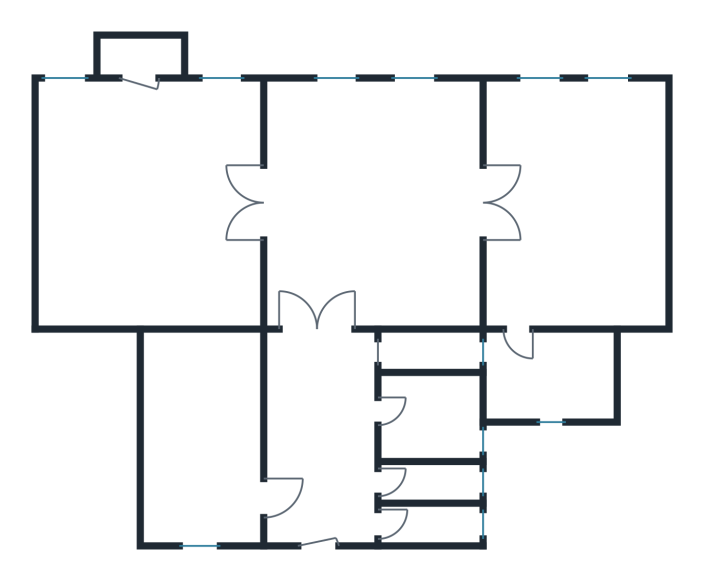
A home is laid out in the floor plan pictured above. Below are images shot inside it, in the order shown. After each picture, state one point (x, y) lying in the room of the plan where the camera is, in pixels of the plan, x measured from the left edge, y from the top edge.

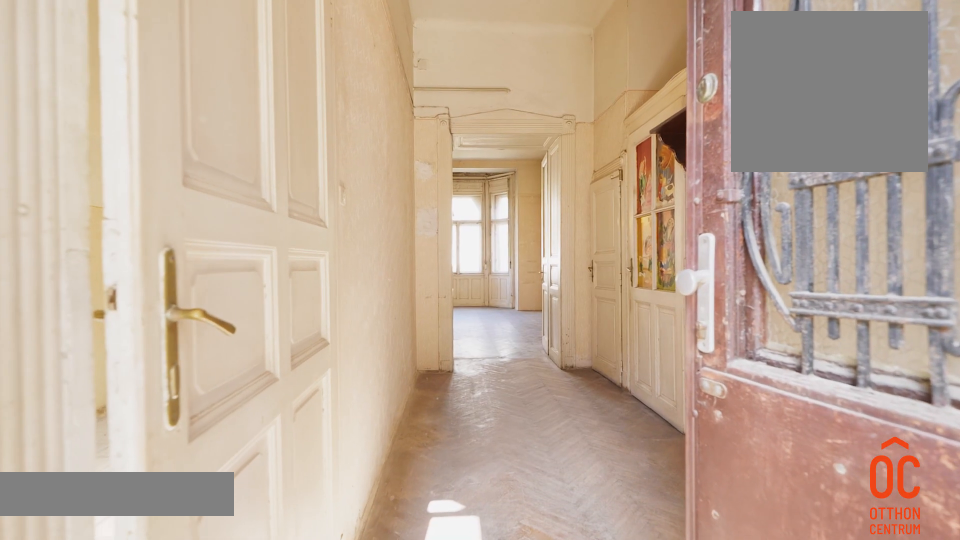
(322, 435)
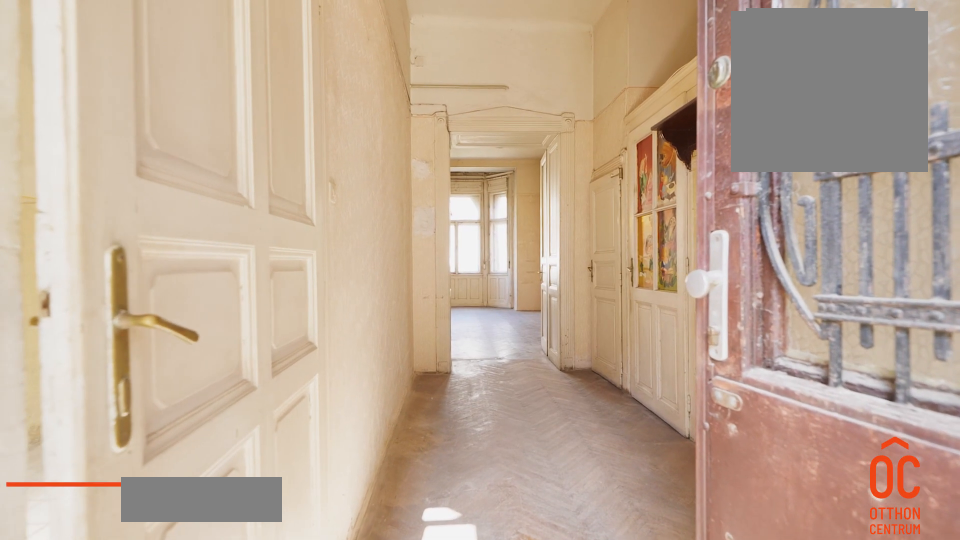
(322, 435)
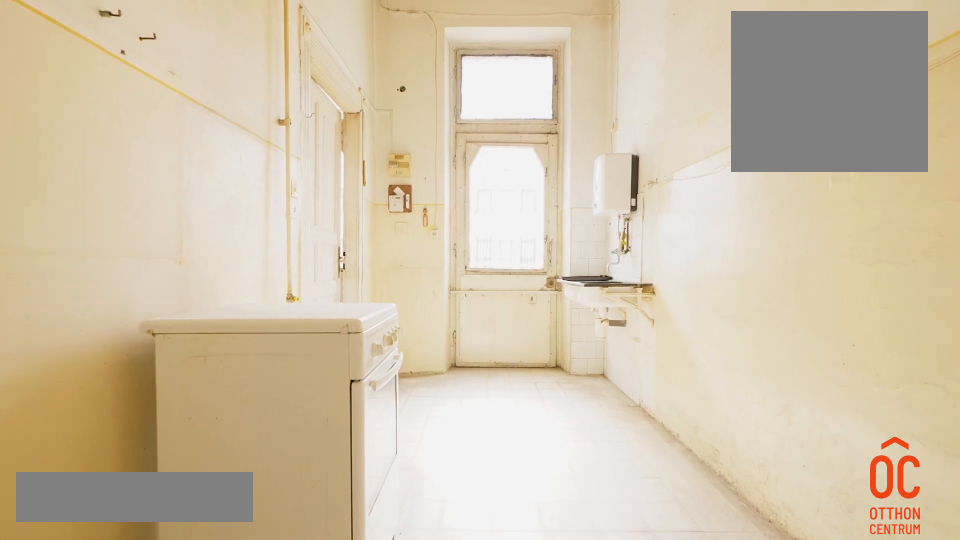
(197, 435)
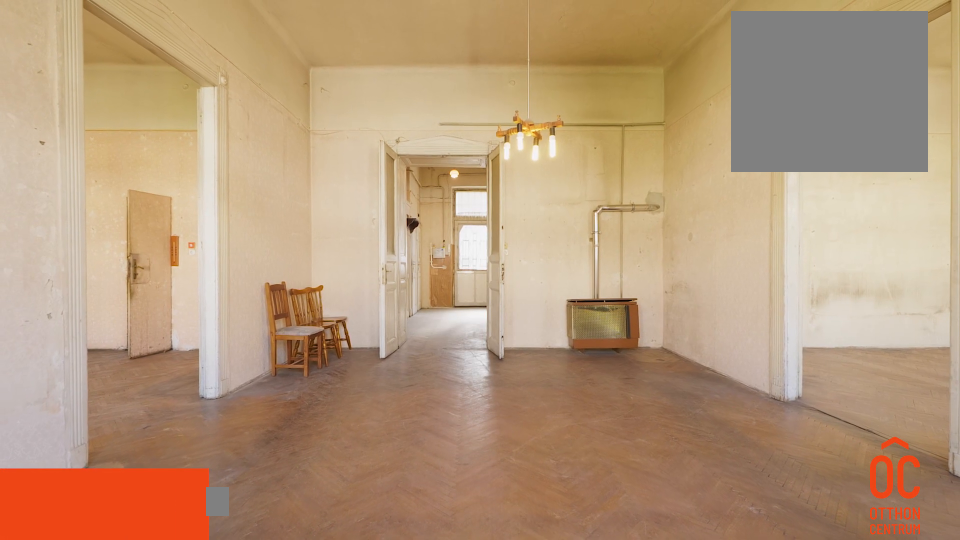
(373, 203)
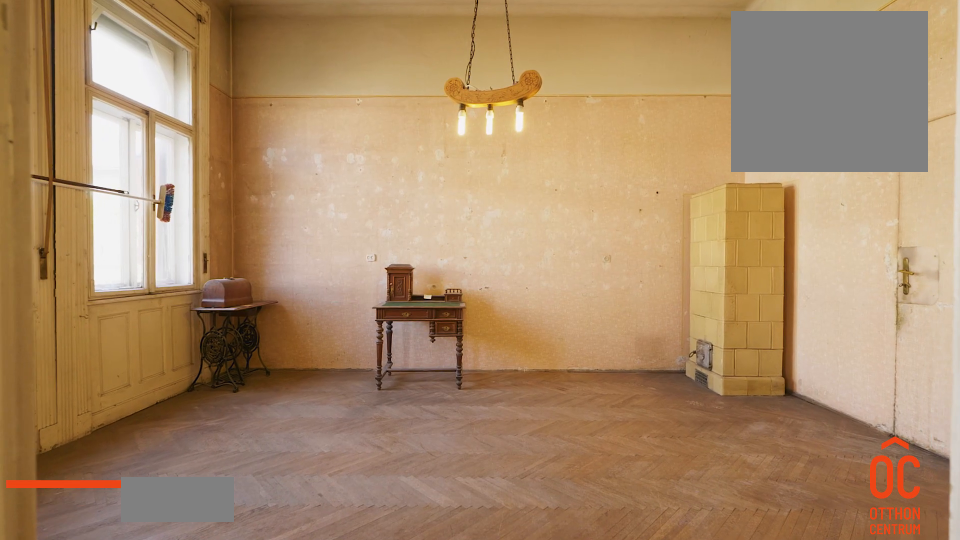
(585, 203)
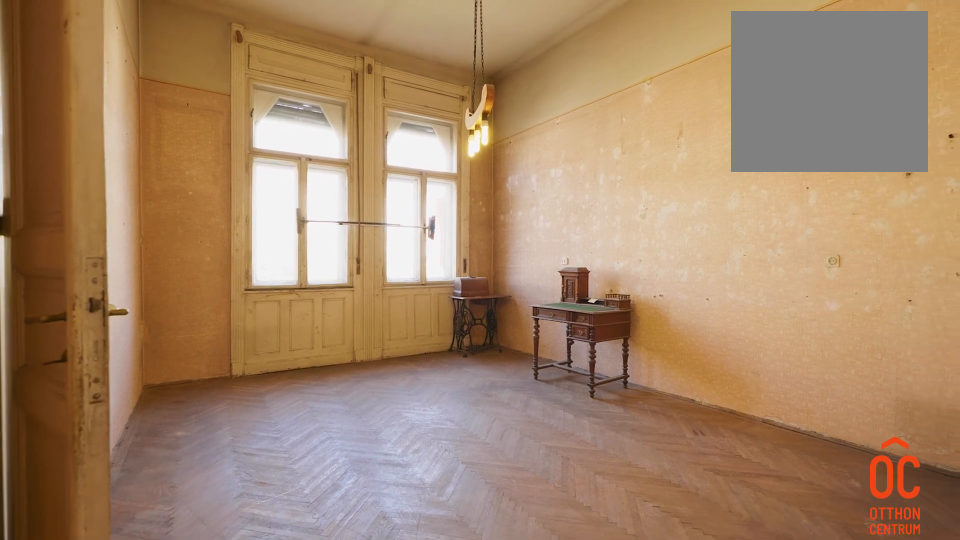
(585, 203)
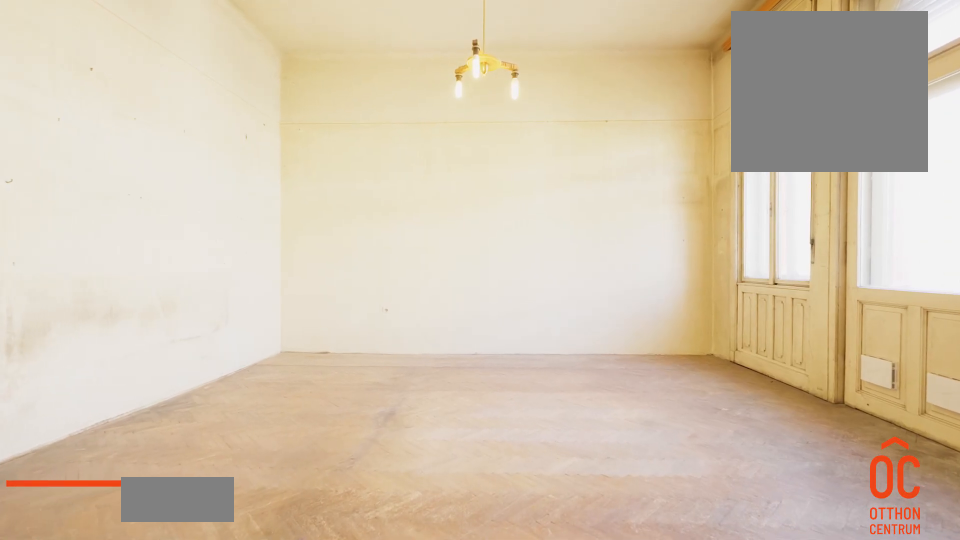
(151, 202)
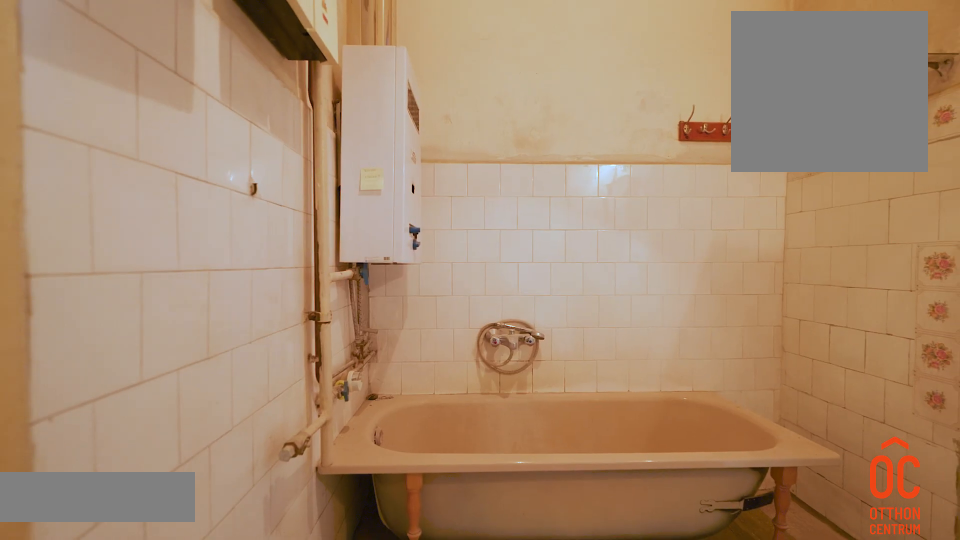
(563, 371)
